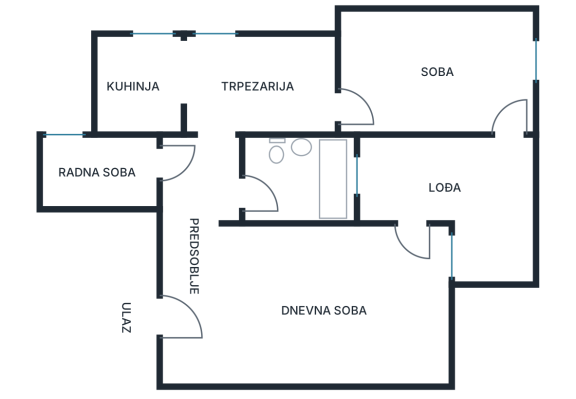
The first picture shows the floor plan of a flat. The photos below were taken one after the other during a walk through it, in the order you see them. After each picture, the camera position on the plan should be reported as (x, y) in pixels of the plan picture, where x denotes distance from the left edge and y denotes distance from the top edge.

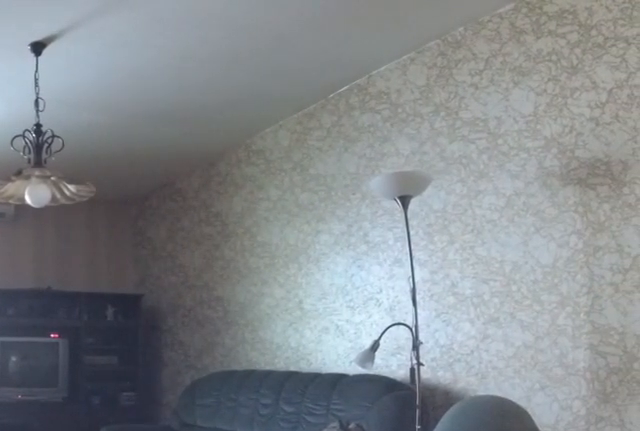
(235, 277)
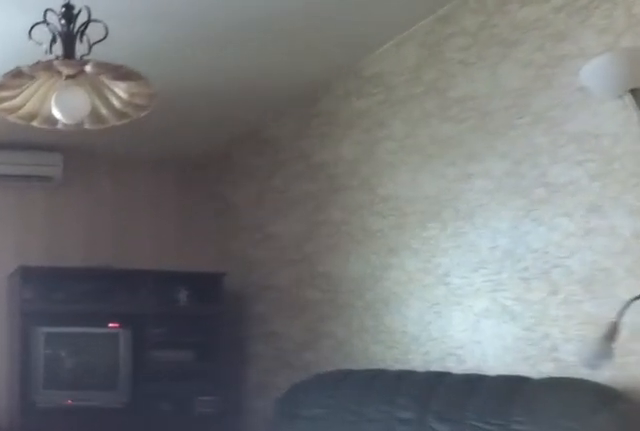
(256, 296)
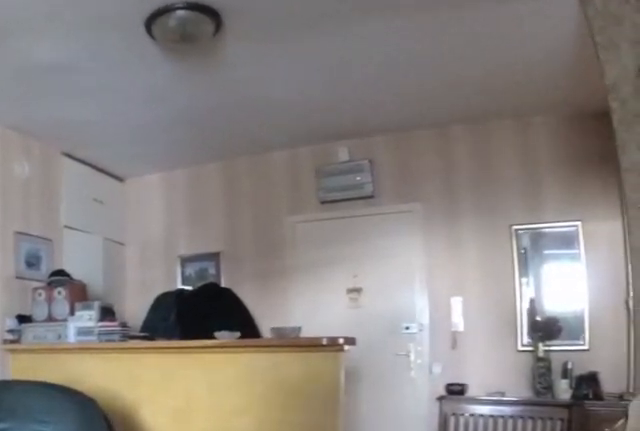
(366, 271)
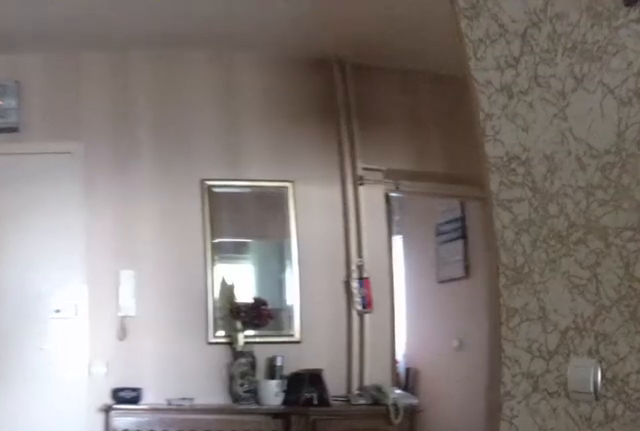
(285, 272)
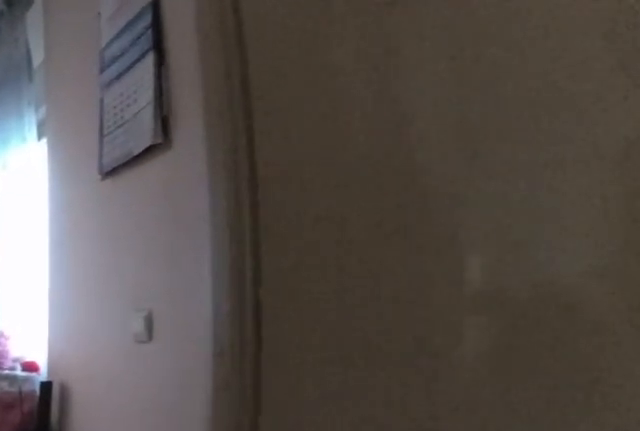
(194, 181)
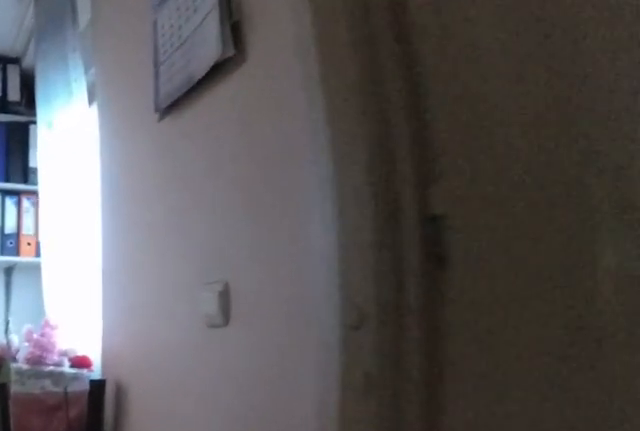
(180, 169)
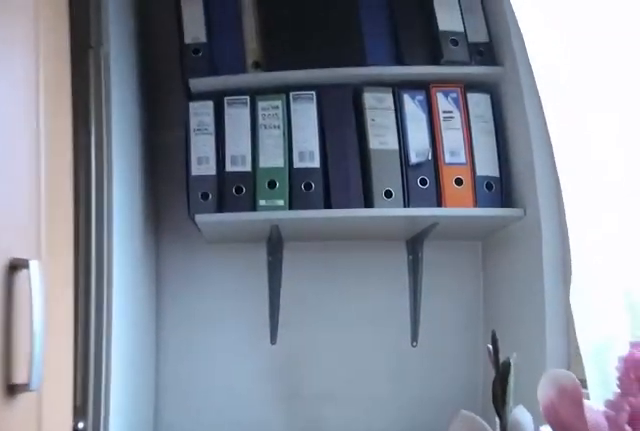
(106, 164)
